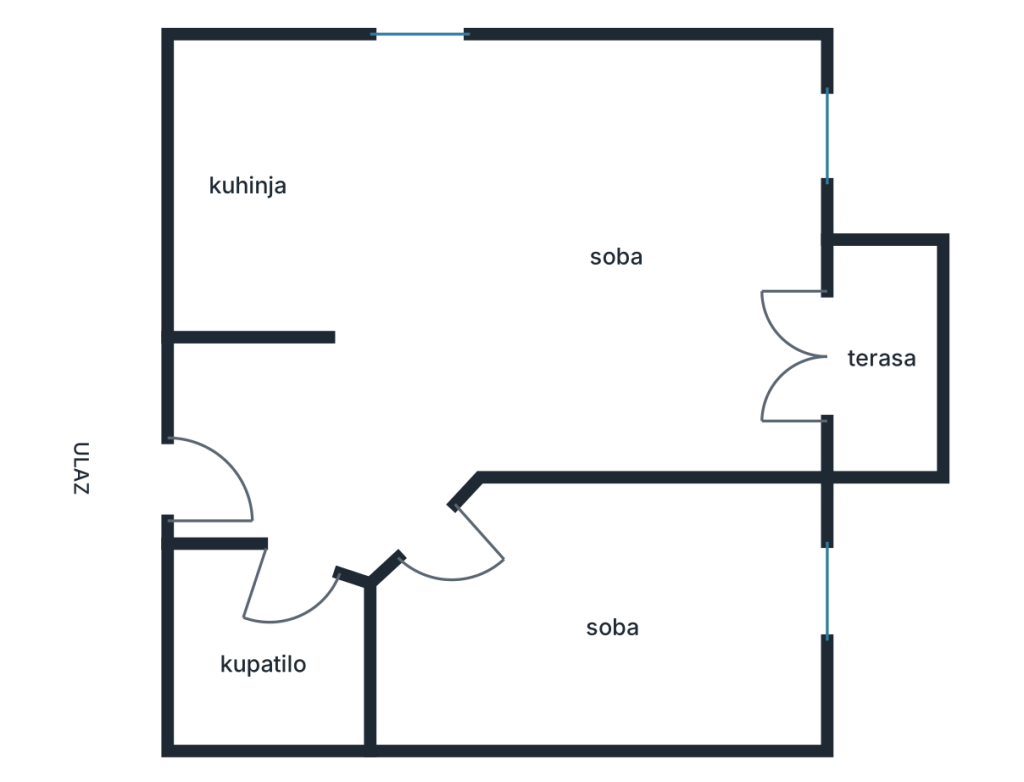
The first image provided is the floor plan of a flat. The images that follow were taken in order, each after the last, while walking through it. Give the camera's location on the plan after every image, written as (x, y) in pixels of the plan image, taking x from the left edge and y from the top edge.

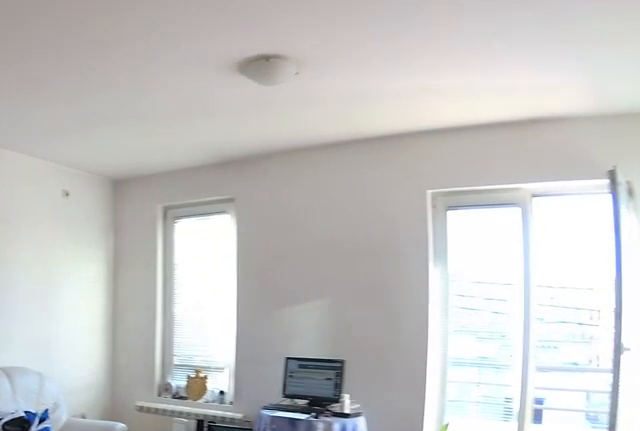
(251, 451)
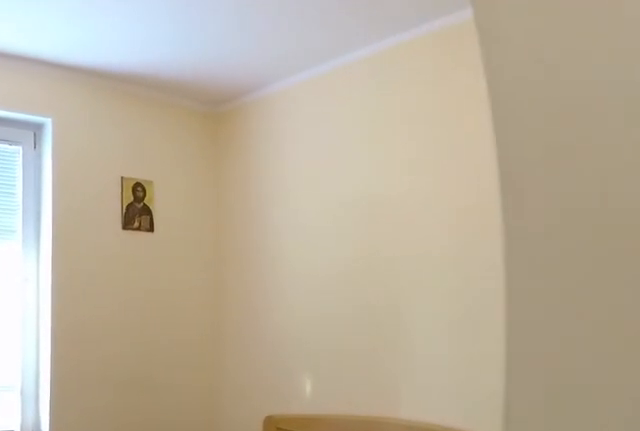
(475, 525)
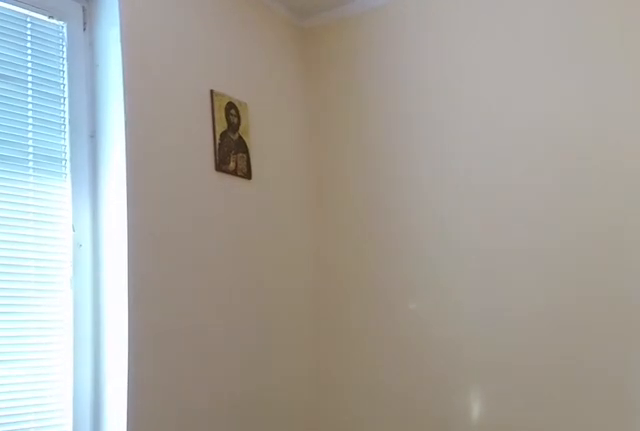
(684, 522)
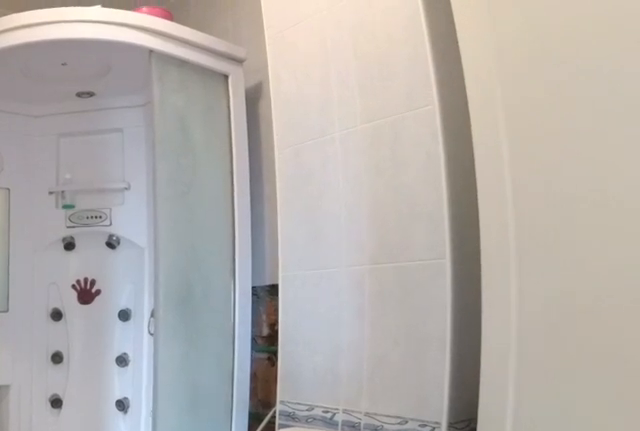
(327, 532)
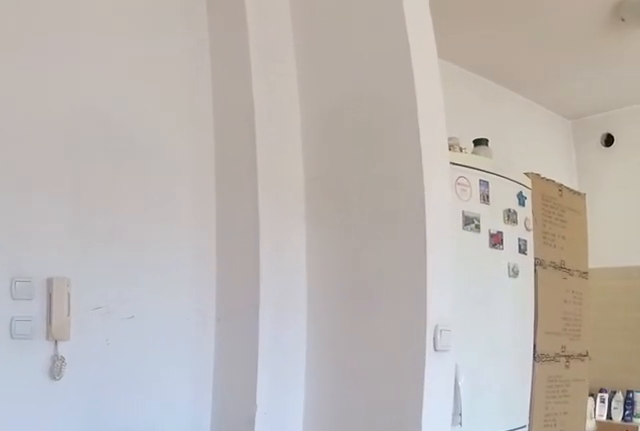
(358, 469)
